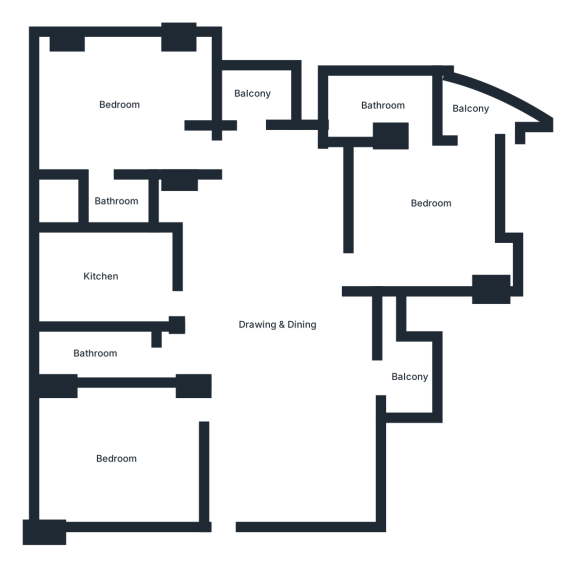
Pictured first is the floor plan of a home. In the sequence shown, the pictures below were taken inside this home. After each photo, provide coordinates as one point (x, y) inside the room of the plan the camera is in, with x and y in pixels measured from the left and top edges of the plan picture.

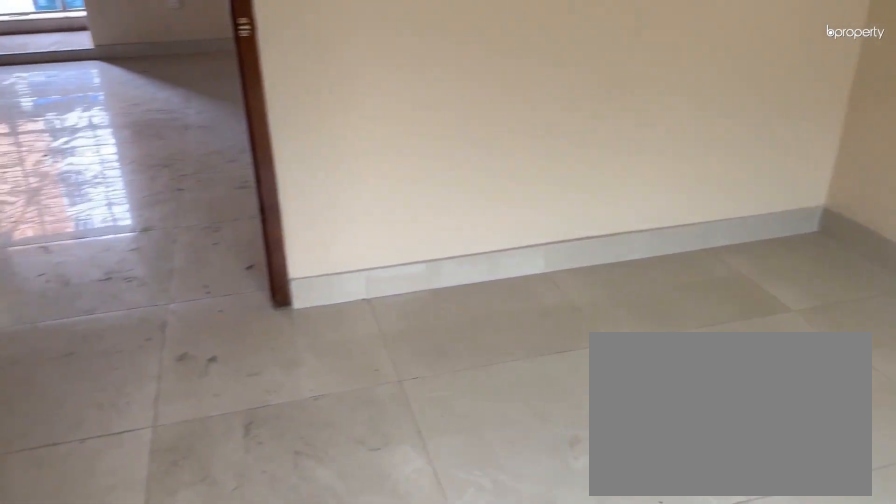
(116, 466)
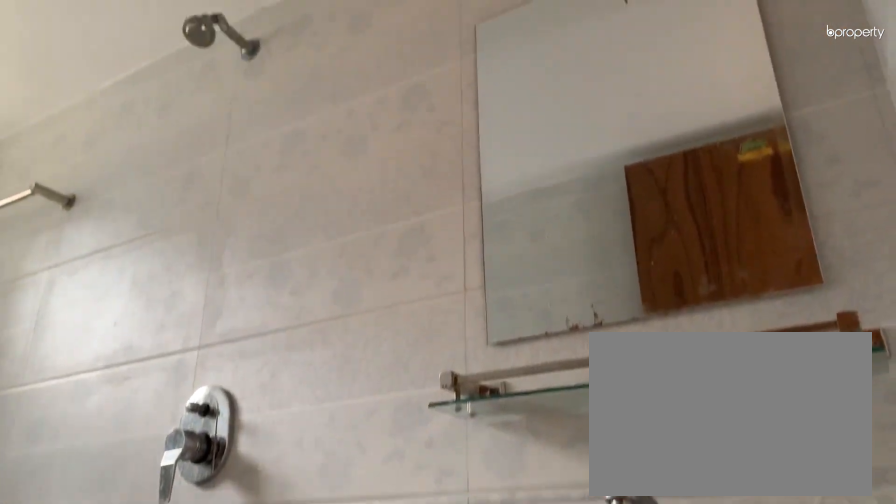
(96, 359)
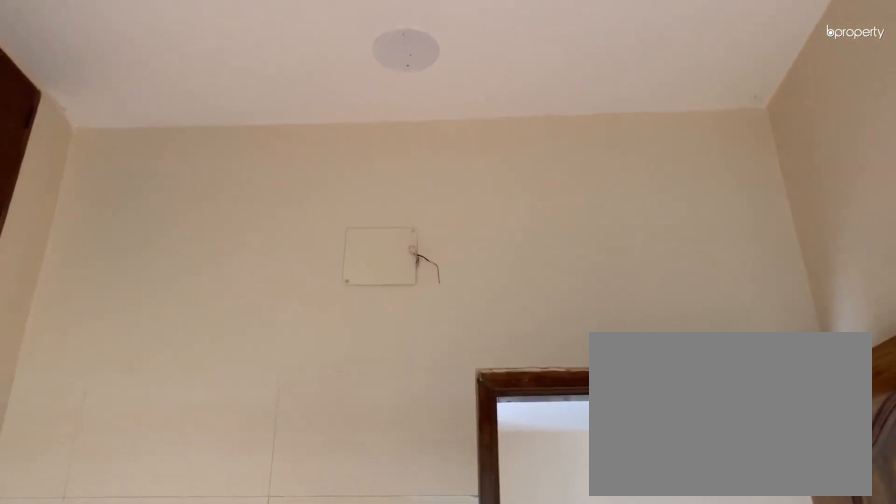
(106, 278)
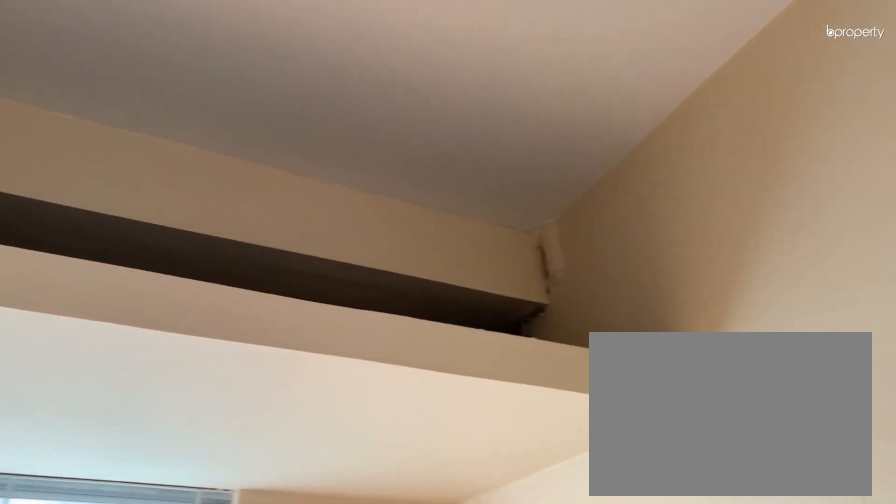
(106, 278)
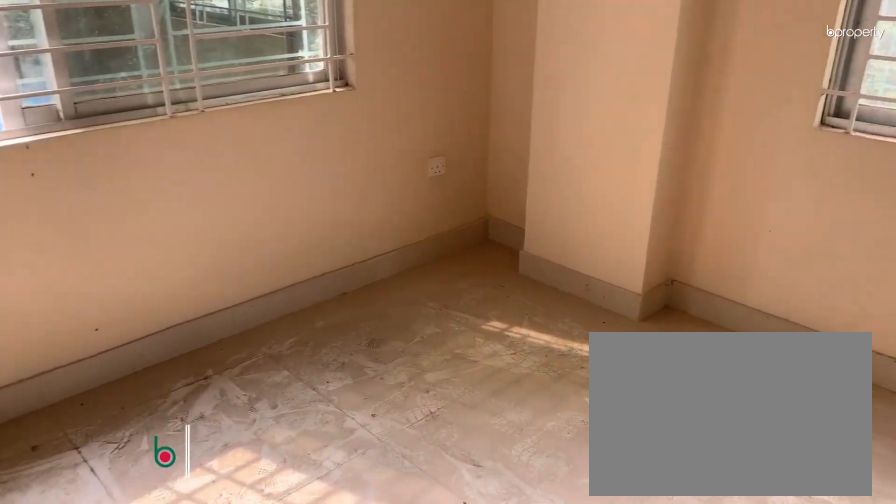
(122, 111)
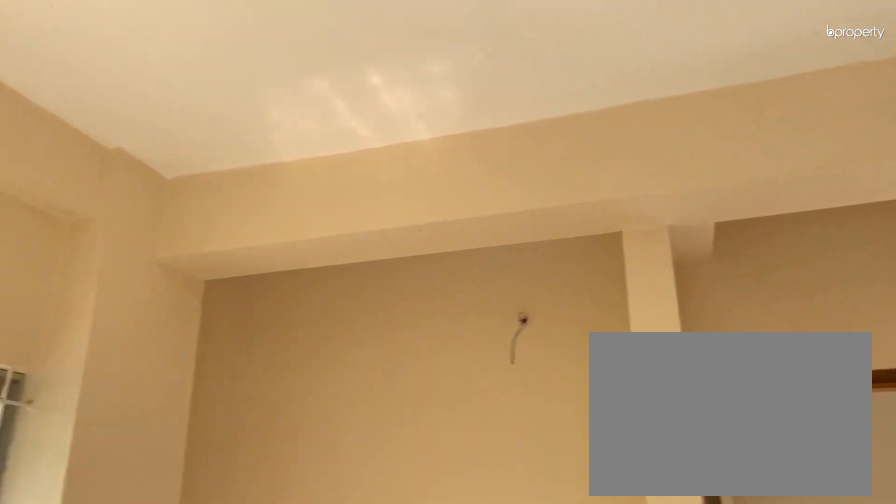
(122, 111)
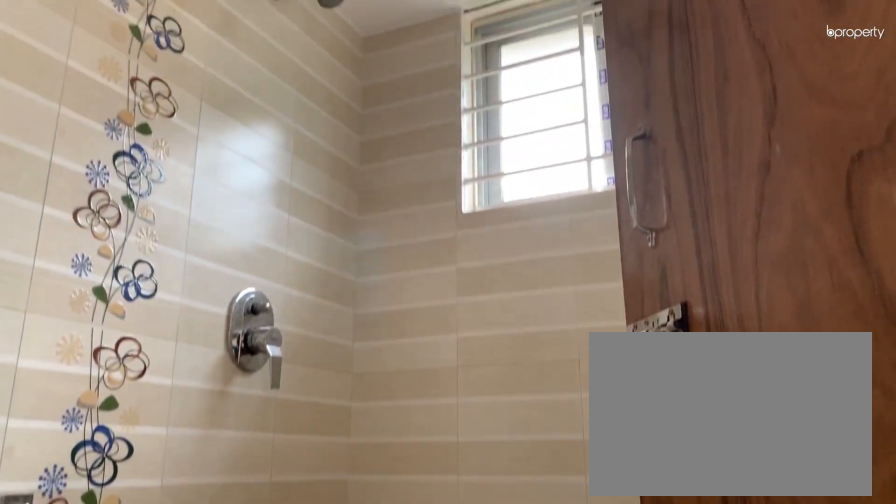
(102, 201)
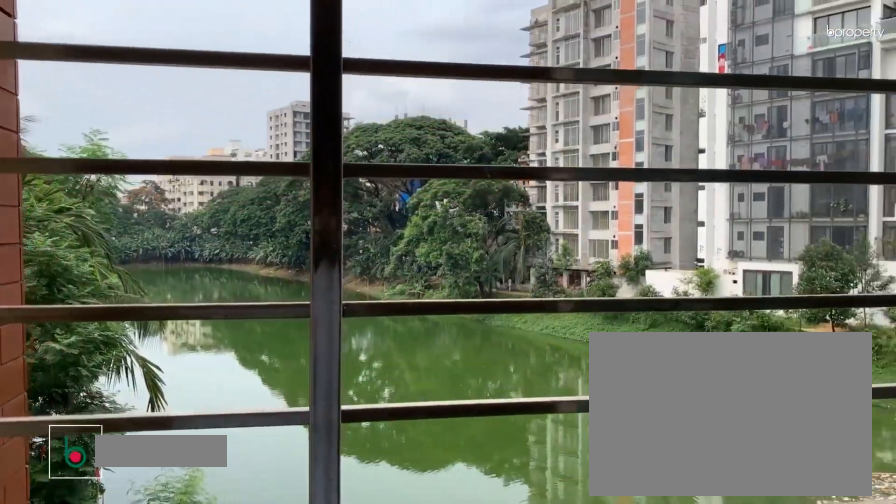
(260, 90)
